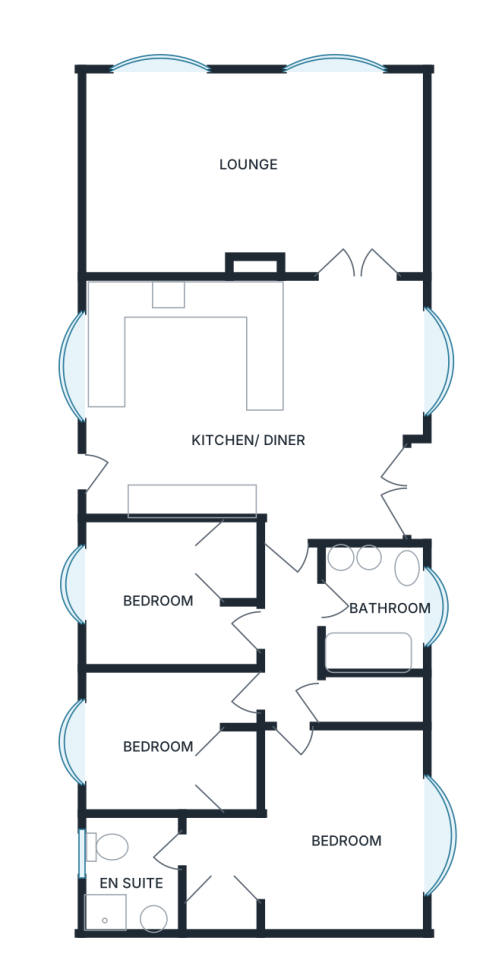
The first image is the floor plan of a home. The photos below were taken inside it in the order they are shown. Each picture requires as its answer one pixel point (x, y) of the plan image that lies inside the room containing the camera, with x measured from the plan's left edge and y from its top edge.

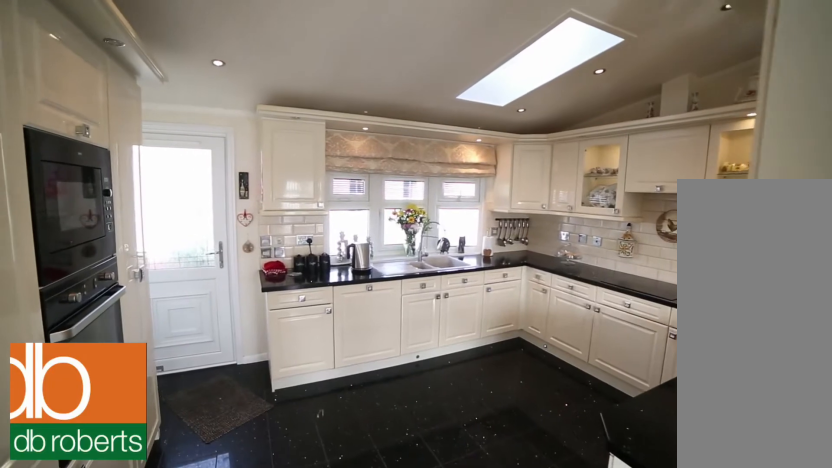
(256, 404)
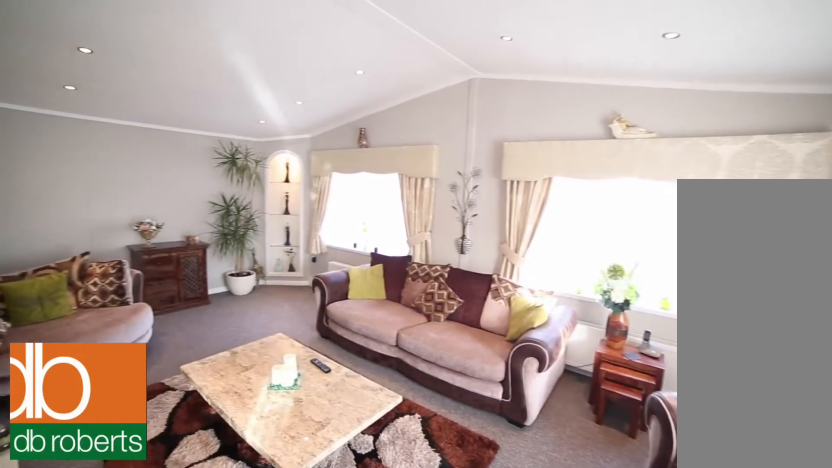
(256, 169)
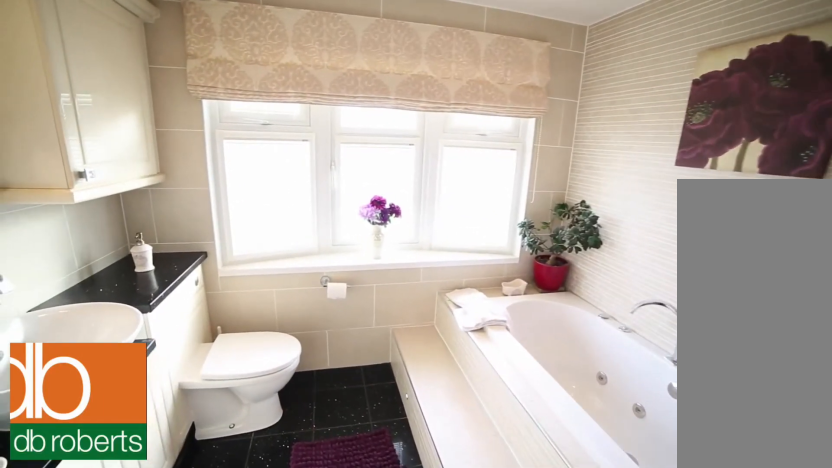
(381, 607)
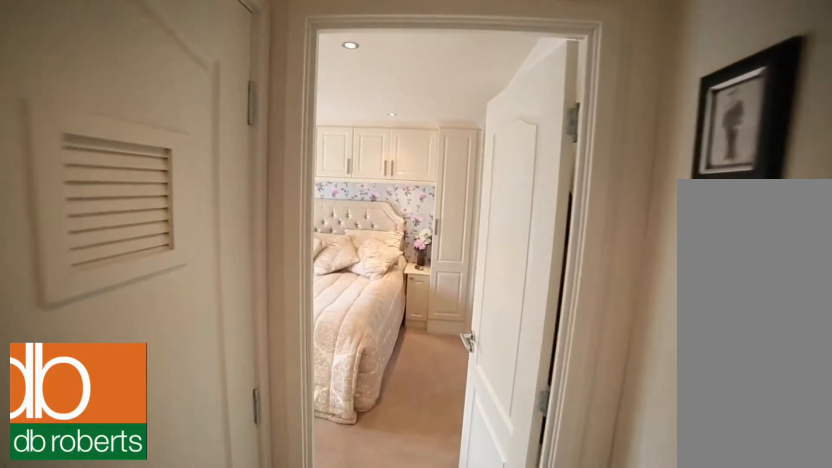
(289, 643)
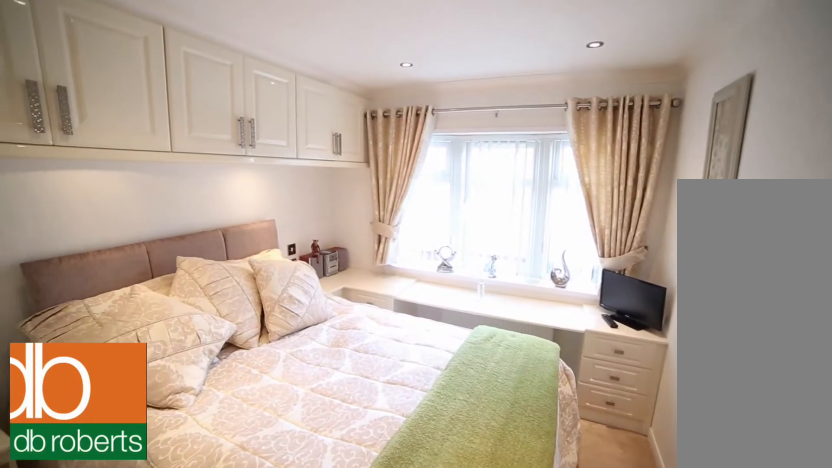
(165, 741)
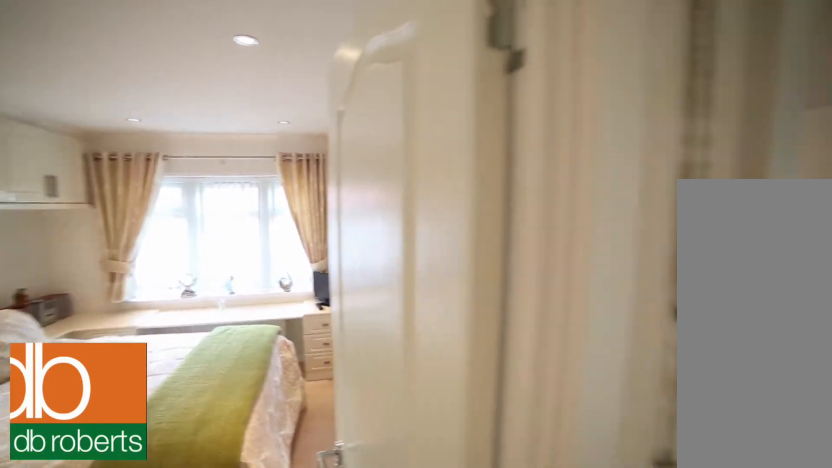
(165, 741)
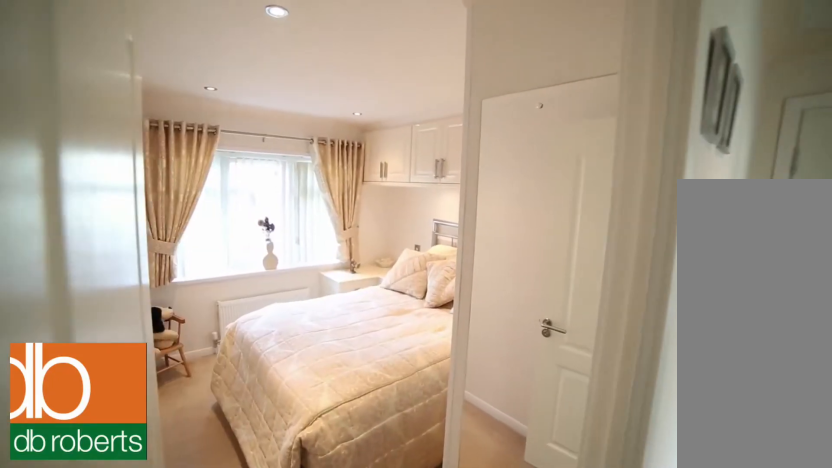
(167, 591)
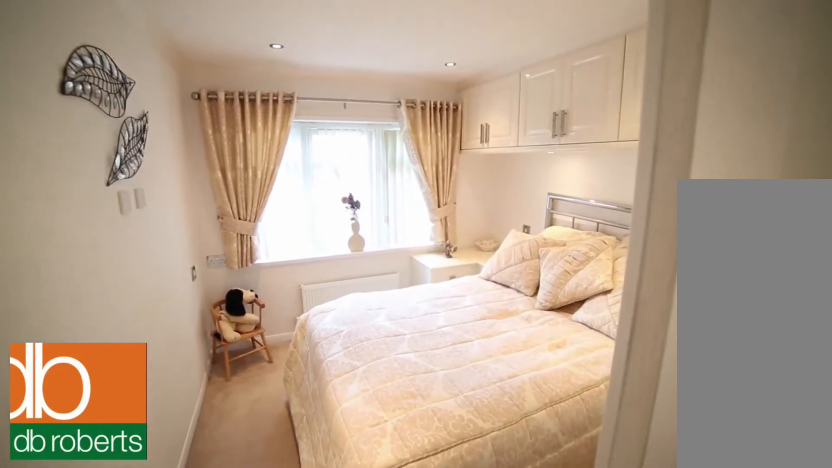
(167, 591)
